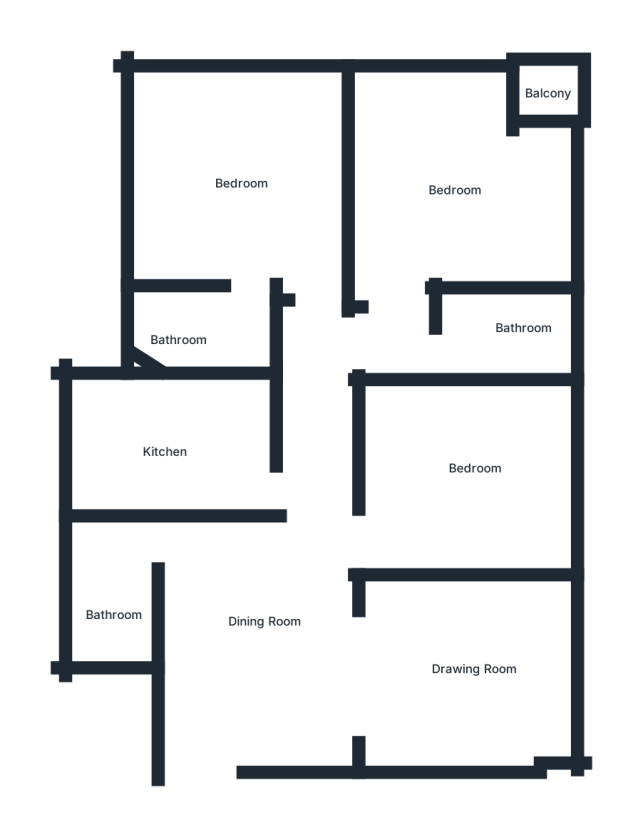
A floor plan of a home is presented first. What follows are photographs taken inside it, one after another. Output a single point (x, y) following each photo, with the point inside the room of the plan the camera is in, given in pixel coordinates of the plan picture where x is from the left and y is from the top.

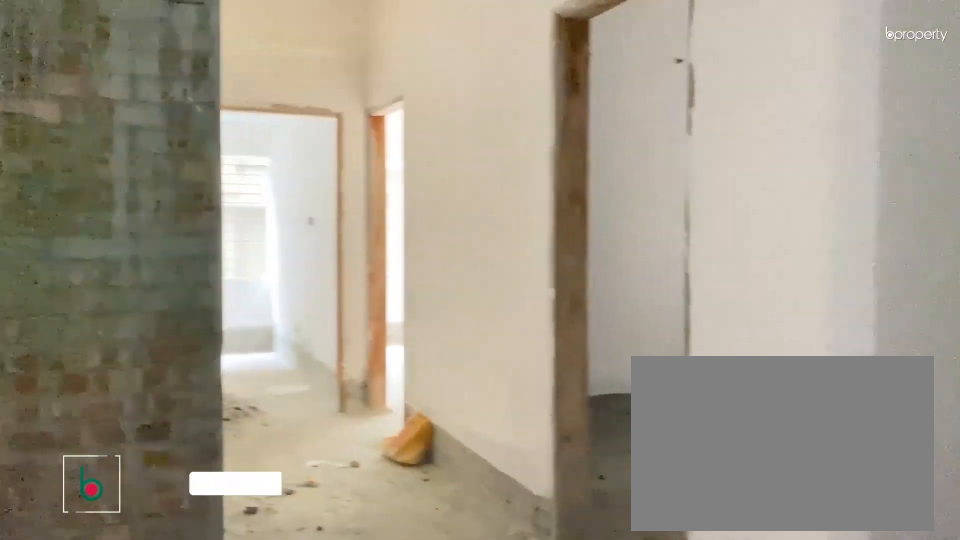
(247, 633)
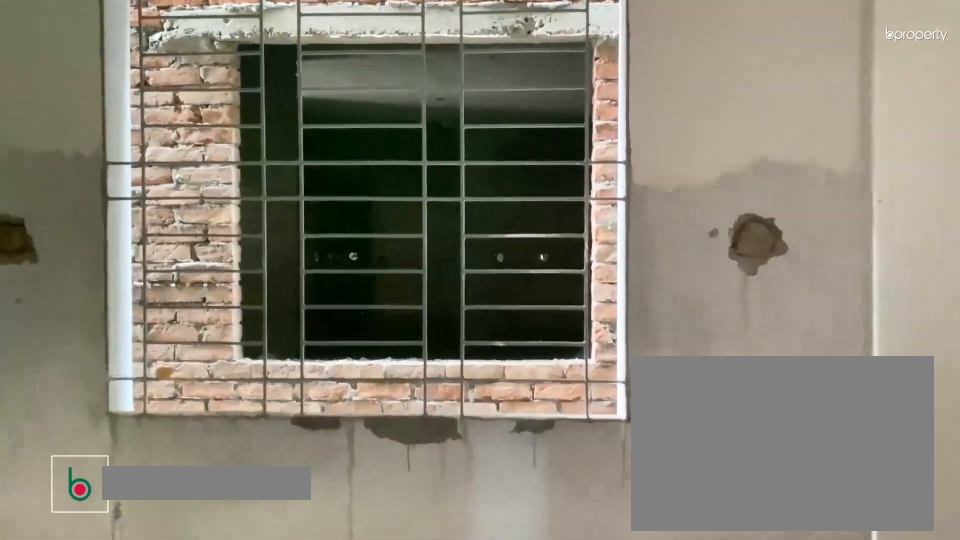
(469, 673)
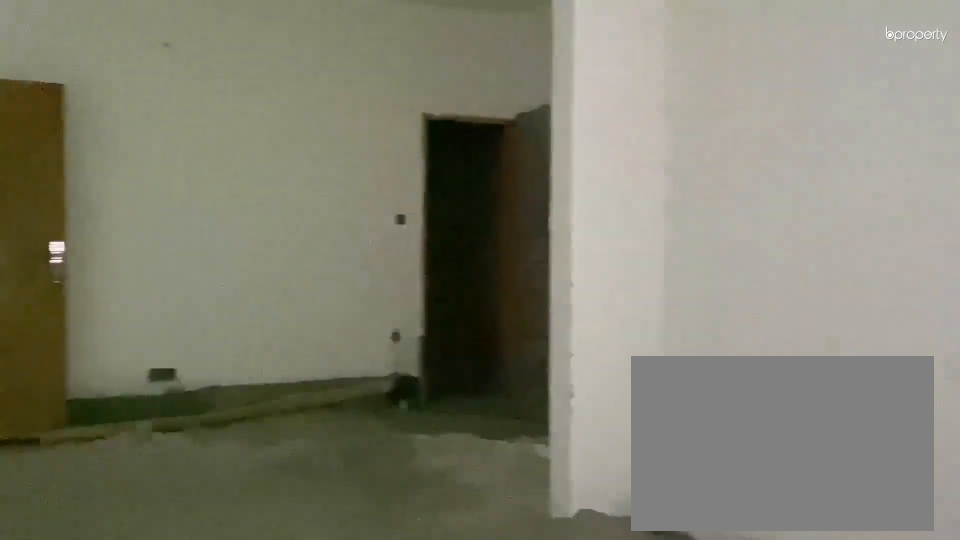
(469, 673)
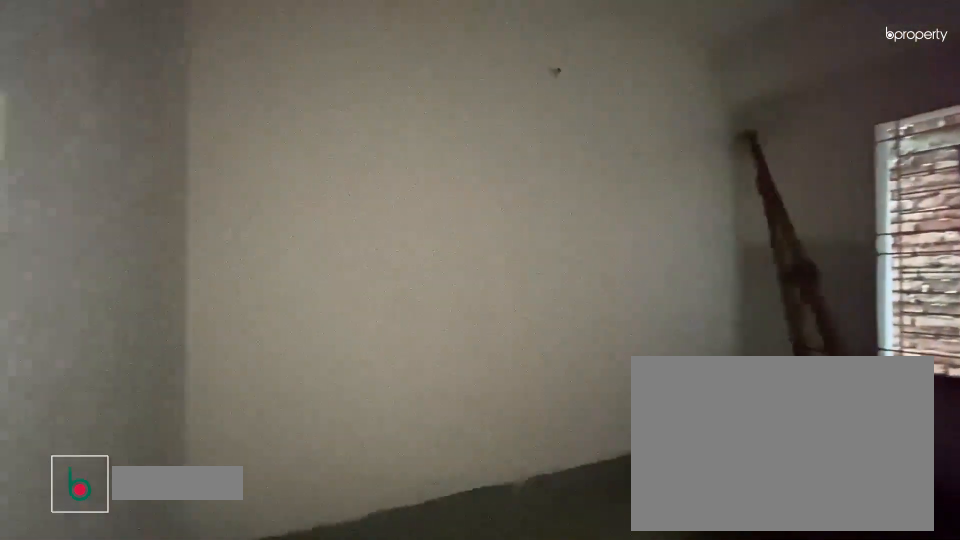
(474, 481)
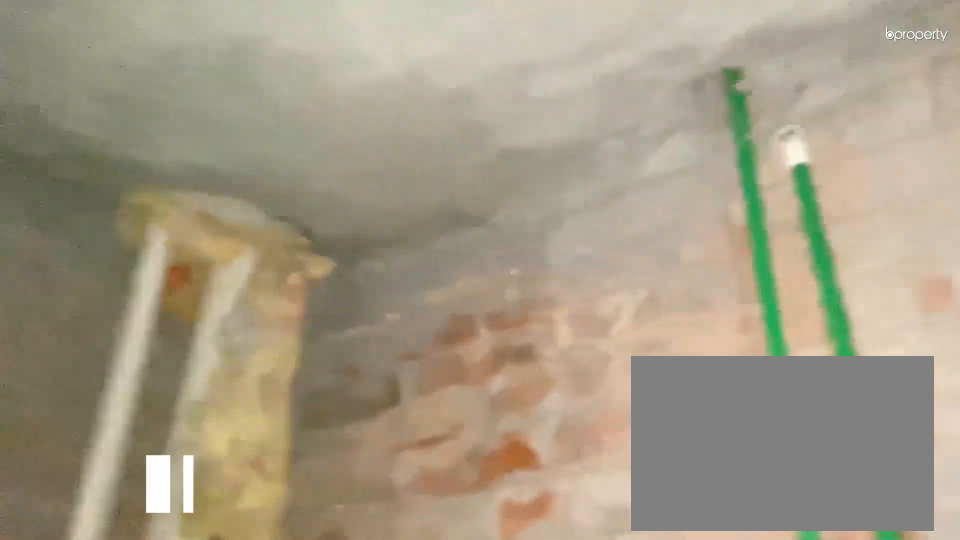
(117, 593)
